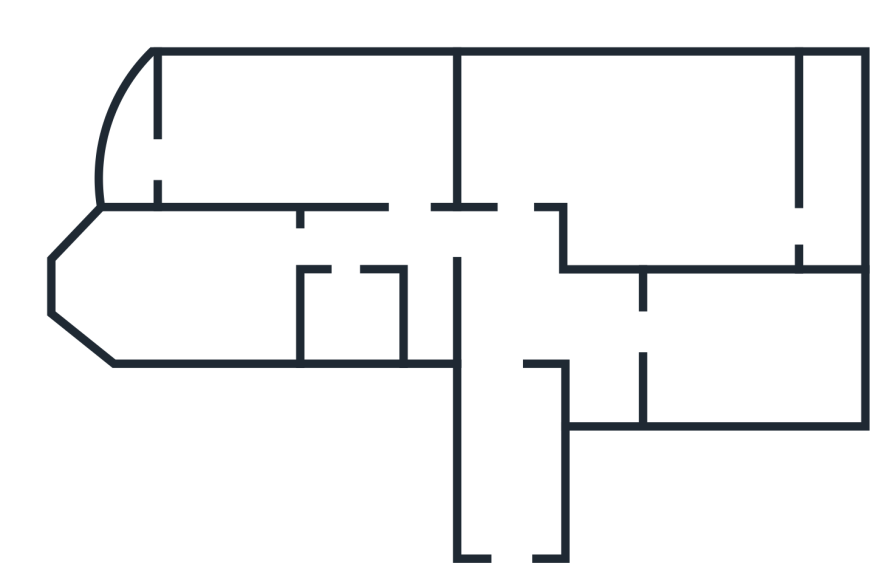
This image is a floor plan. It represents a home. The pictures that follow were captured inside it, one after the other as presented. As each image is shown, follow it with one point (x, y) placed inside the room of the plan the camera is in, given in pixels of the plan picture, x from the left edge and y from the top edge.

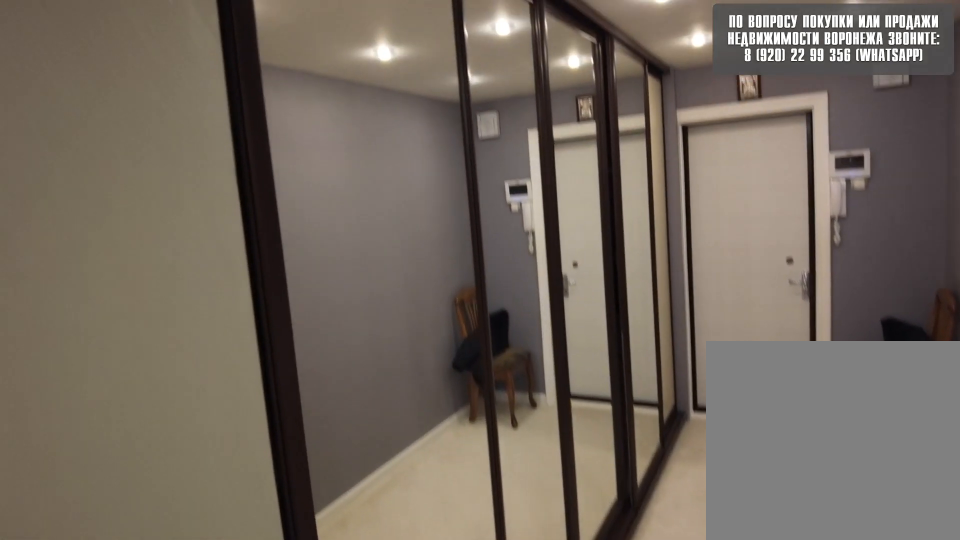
(517, 531)
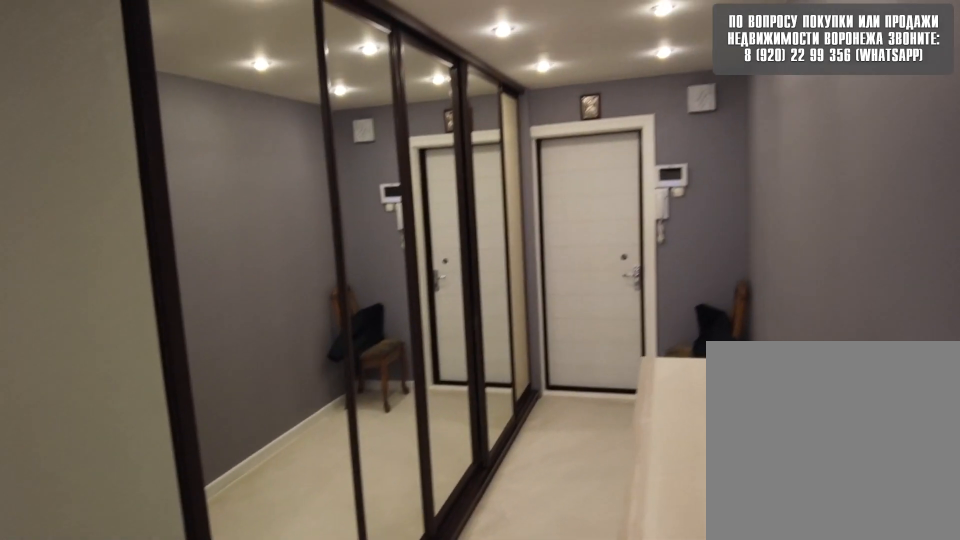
(516, 327)
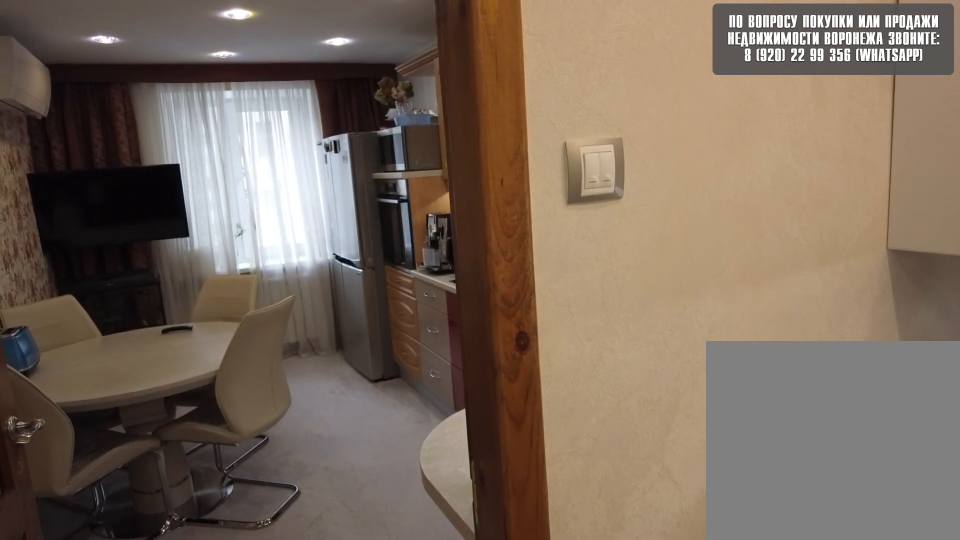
(612, 334)
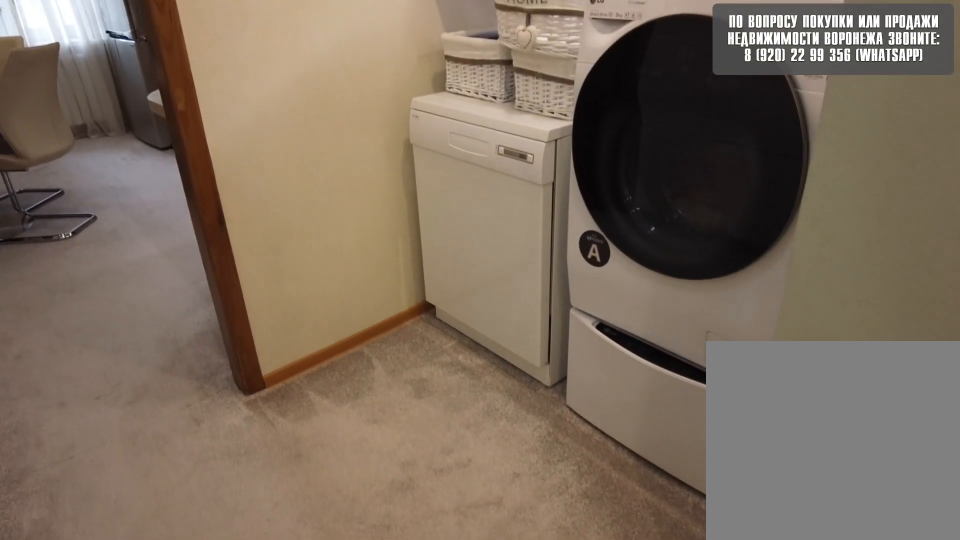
(612, 334)
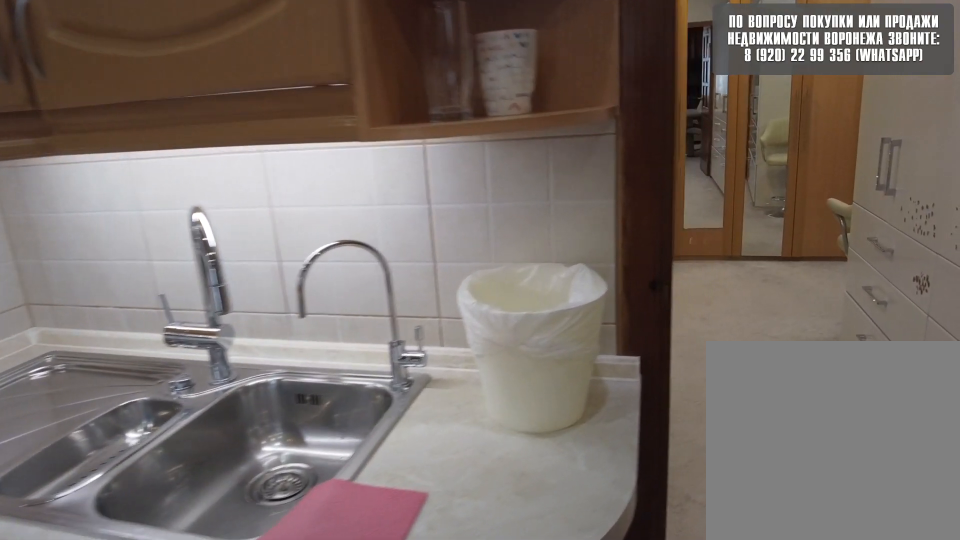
(717, 349)
